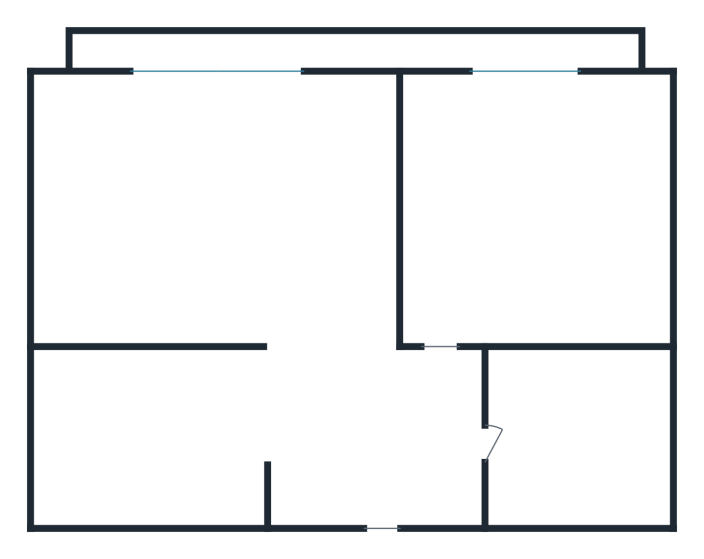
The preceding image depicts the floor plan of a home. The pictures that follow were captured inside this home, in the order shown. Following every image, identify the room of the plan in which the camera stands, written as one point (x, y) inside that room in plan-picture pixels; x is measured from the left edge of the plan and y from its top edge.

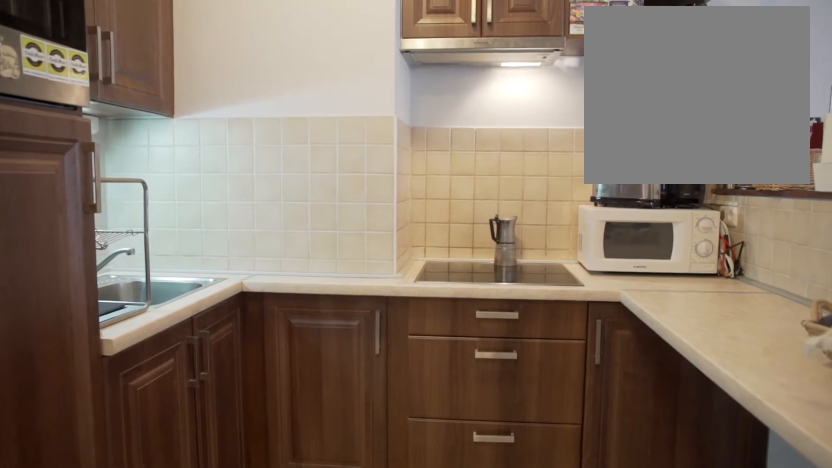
(215, 448)
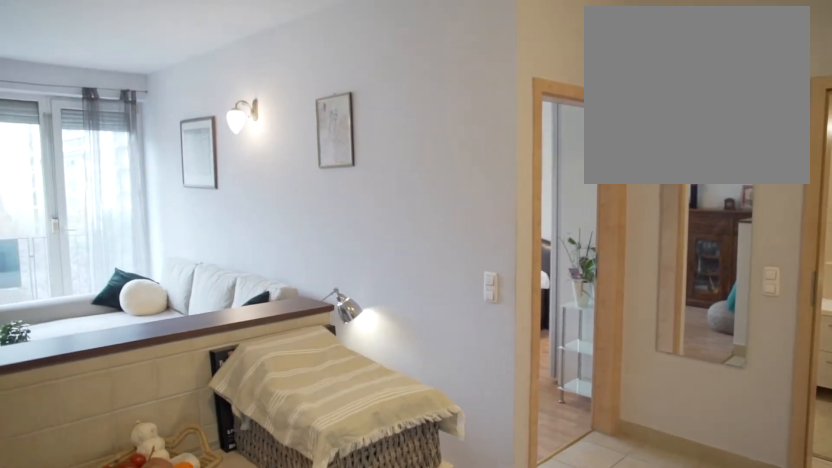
(118, 444)
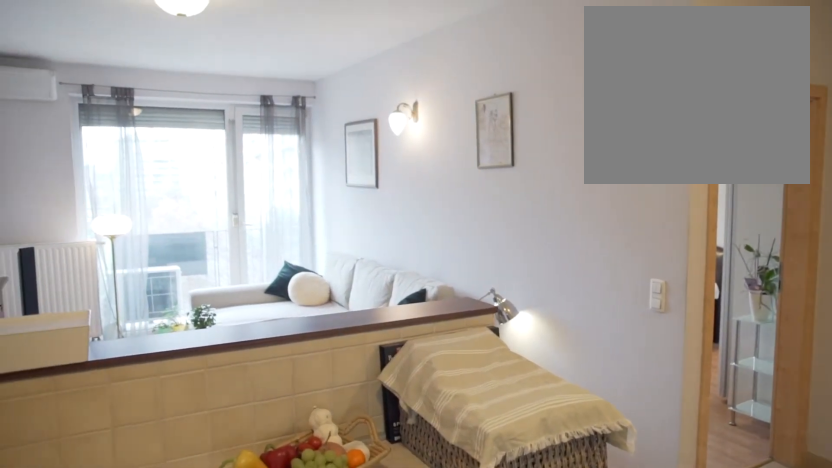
(118, 444)
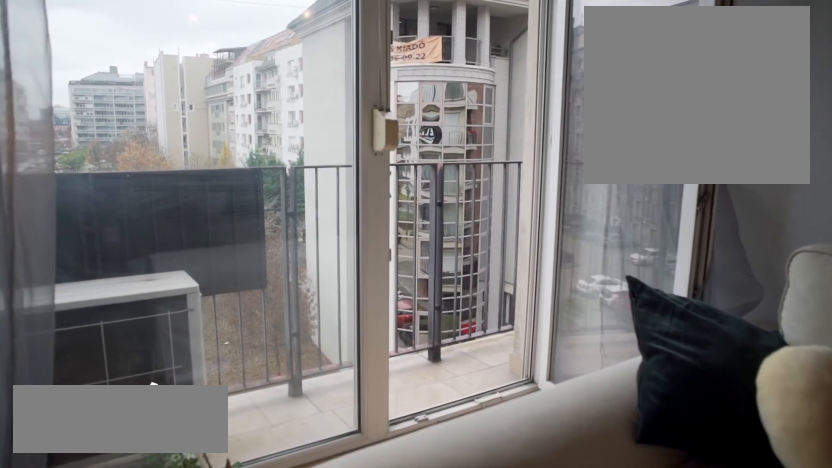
(237, 116)
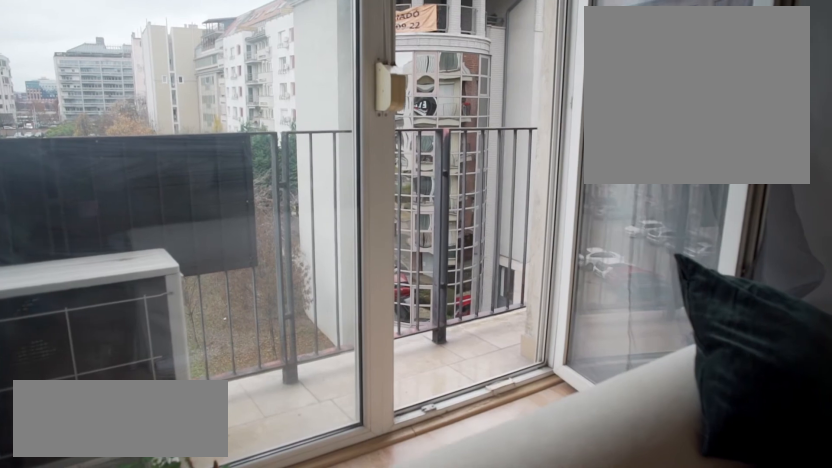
(237, 116)
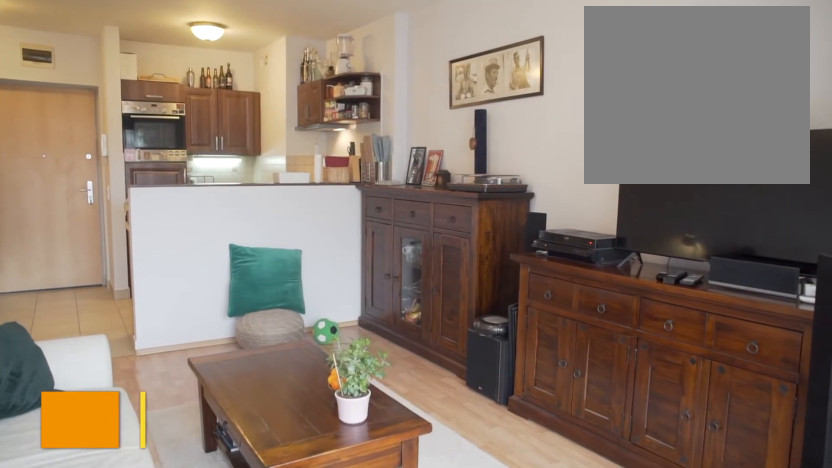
(215, 134)
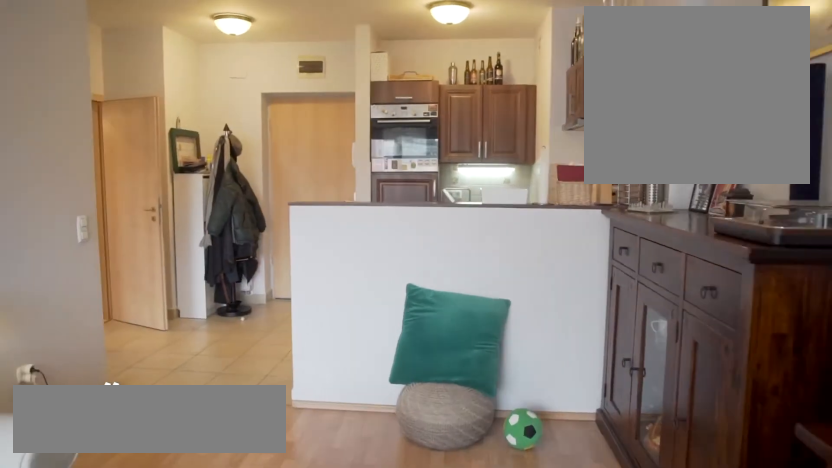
(233, 174)
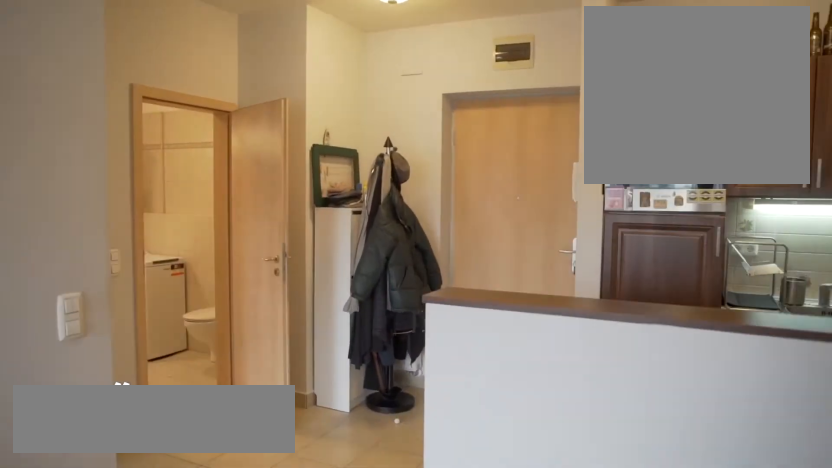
(244, 199)
